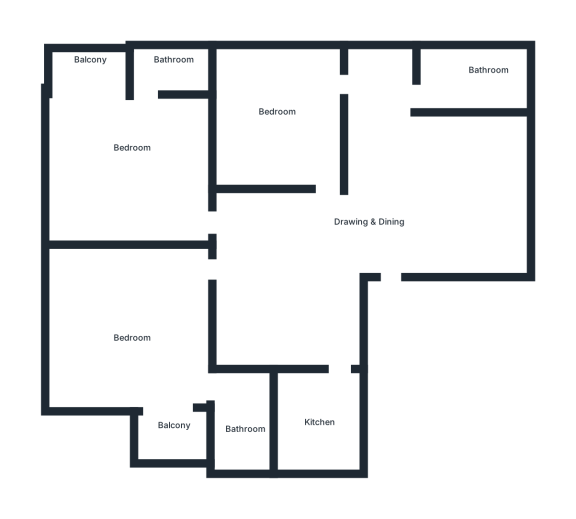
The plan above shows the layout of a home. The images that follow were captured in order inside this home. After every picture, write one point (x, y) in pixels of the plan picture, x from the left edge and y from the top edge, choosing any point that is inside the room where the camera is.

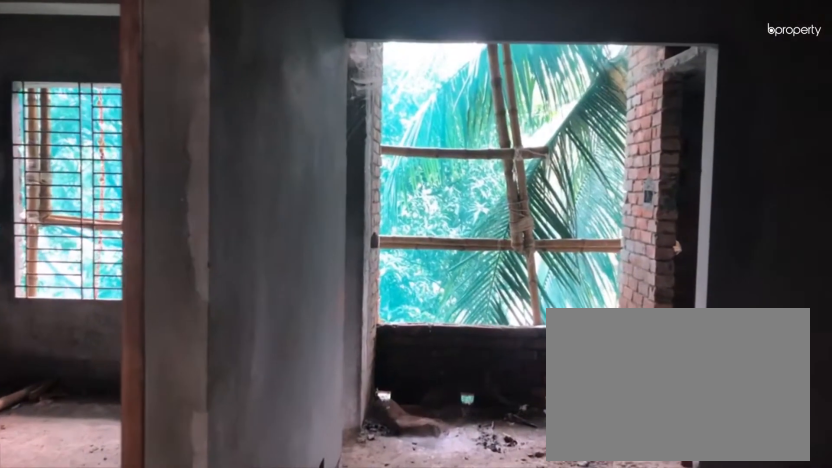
(415, 201)
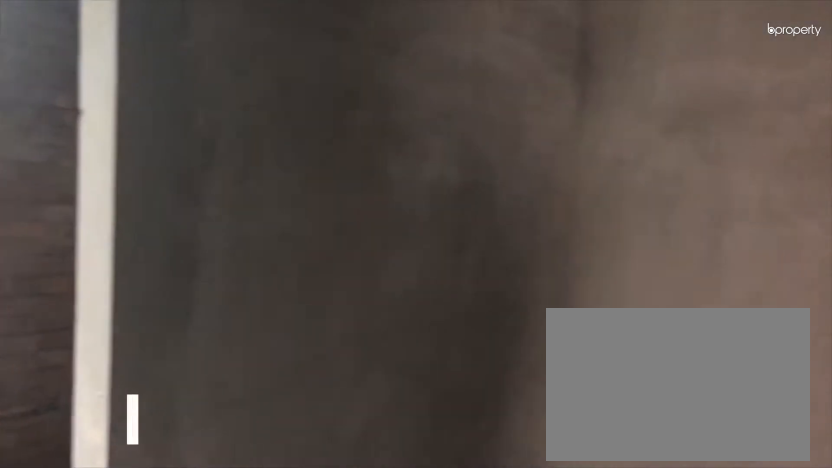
(415, 201)
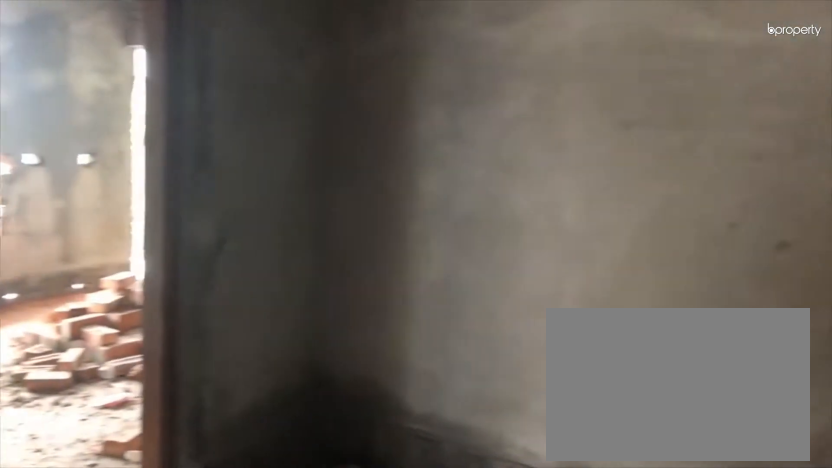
(324, 247)
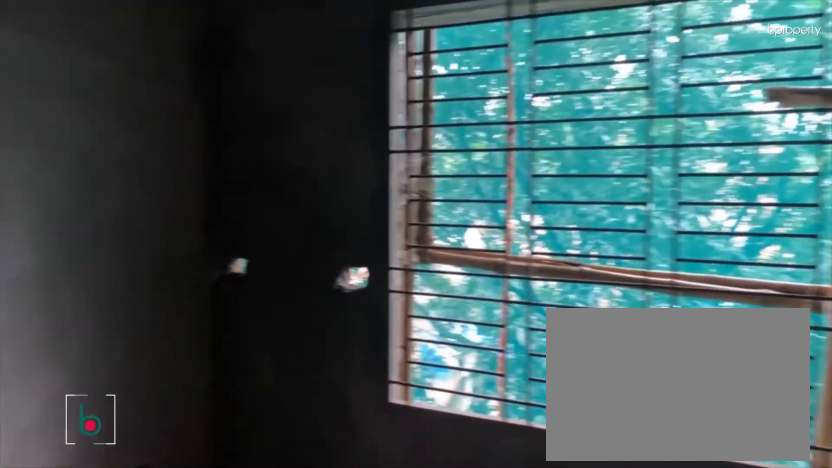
(277, 114)
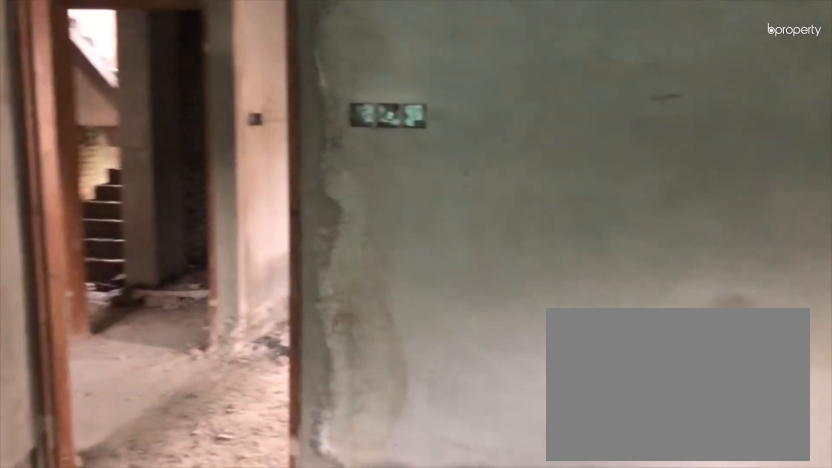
(277, 114)
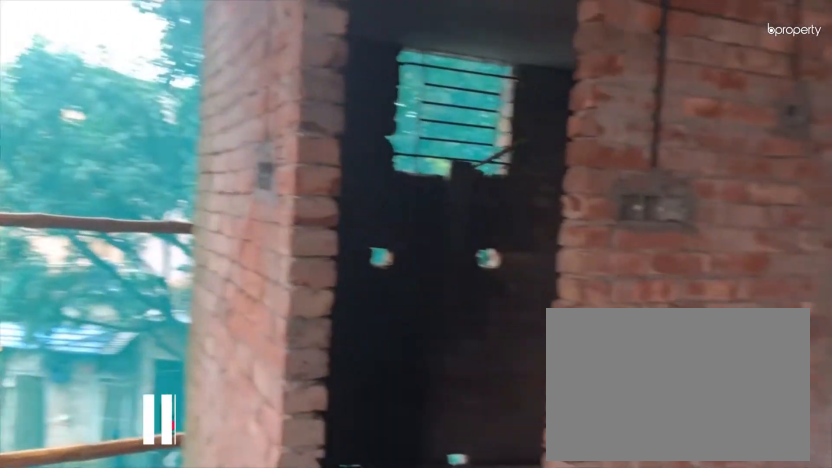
(128, 150)
